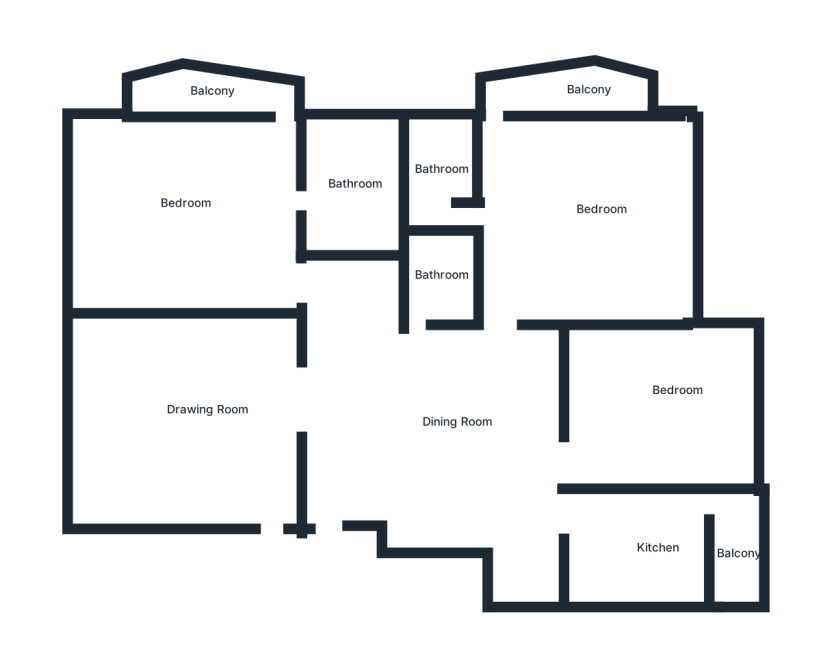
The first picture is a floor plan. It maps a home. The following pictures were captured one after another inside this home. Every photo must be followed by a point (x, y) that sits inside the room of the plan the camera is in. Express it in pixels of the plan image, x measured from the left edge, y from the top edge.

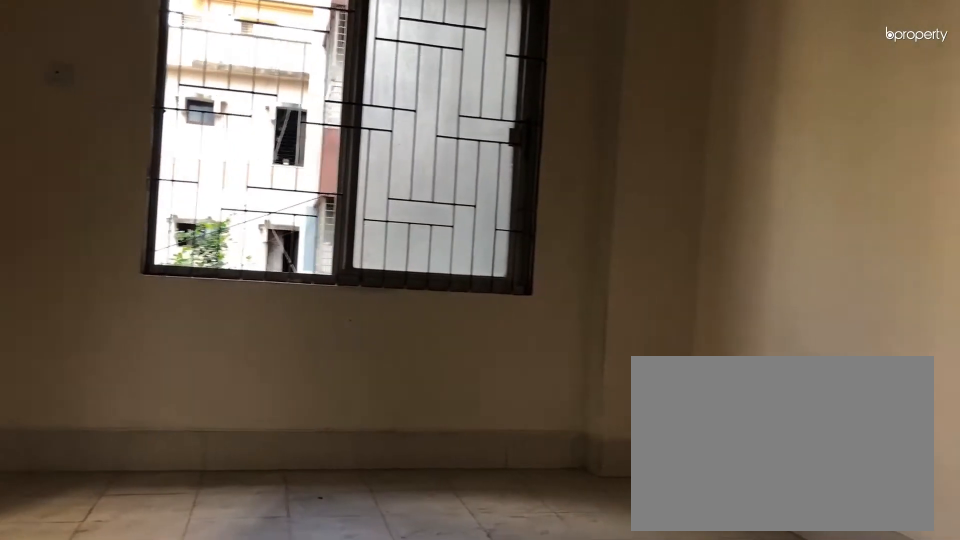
(586, 209)
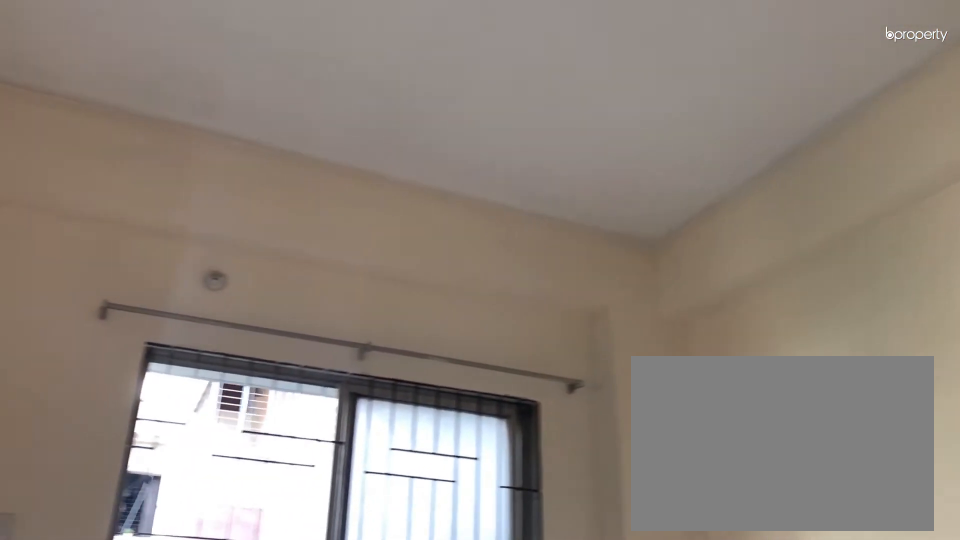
(586, 209)
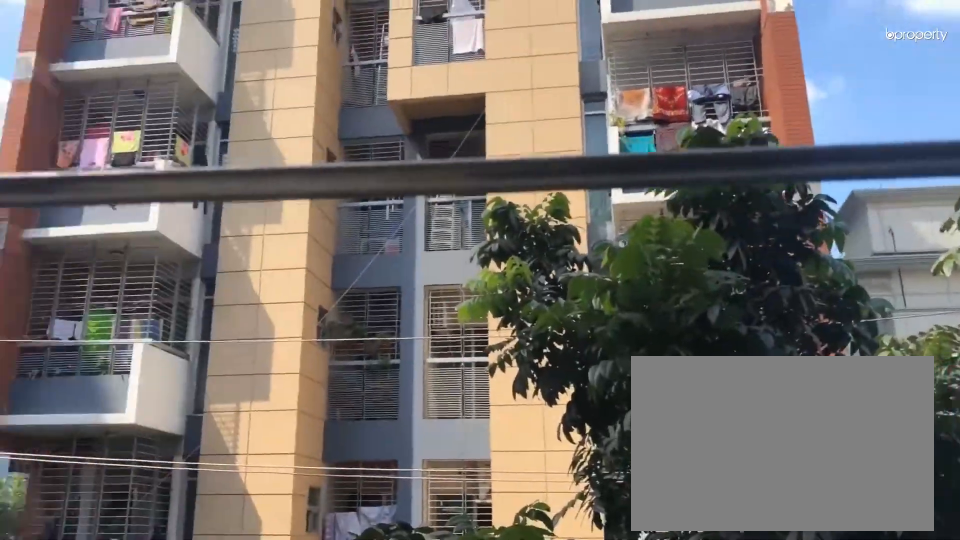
(581, 91)
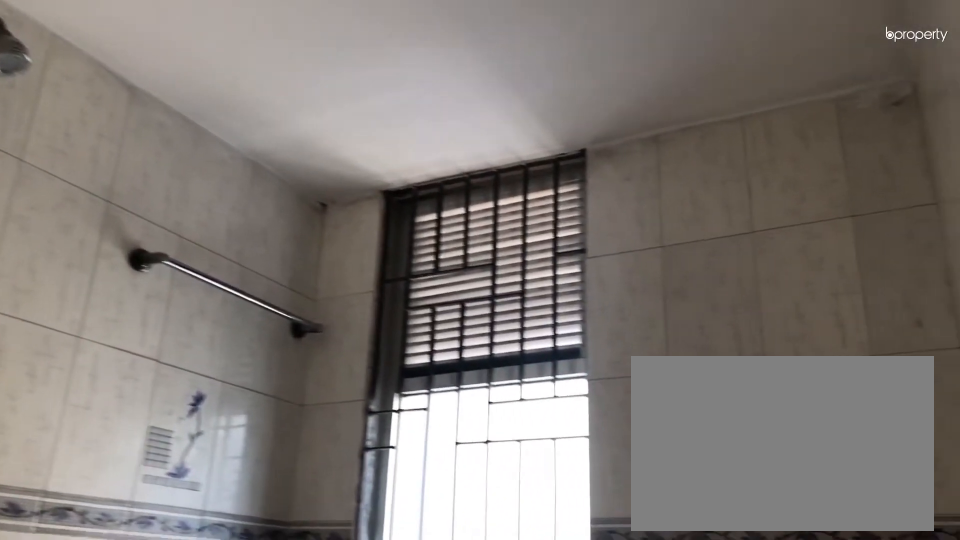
(431, 179)
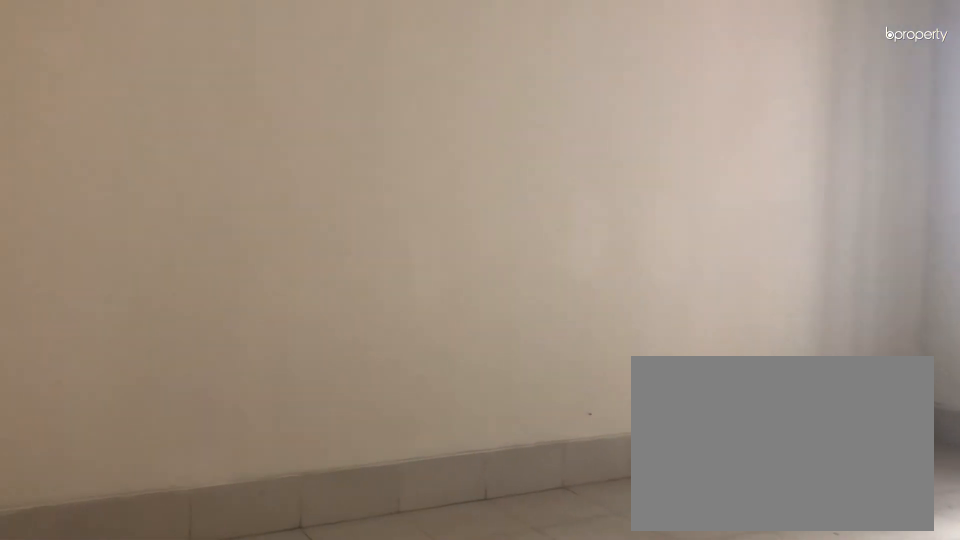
(661, 395)
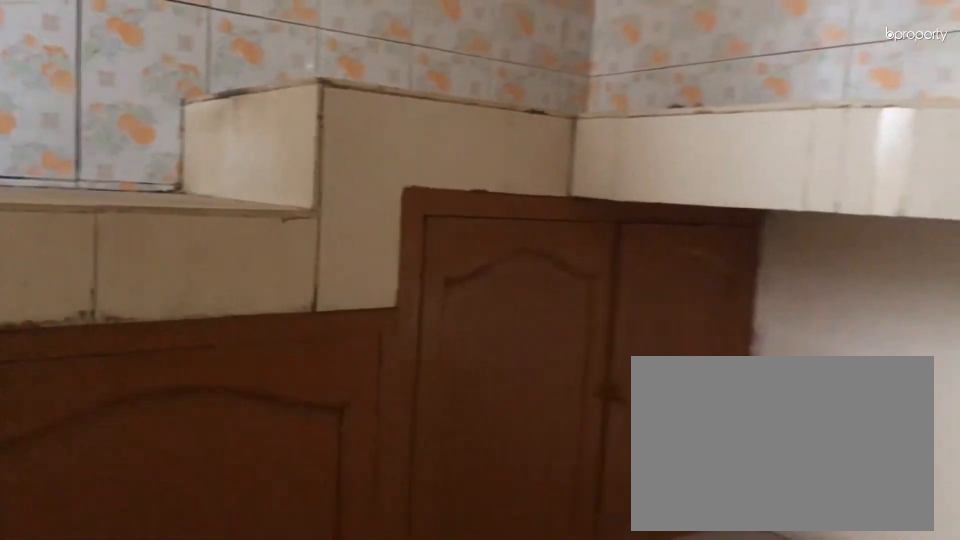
(662, 555)
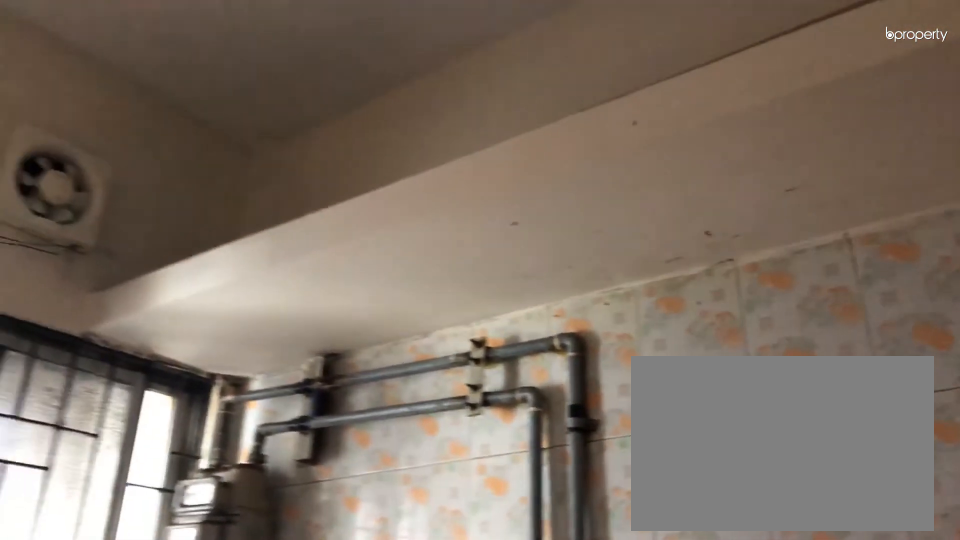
(662, 555)
